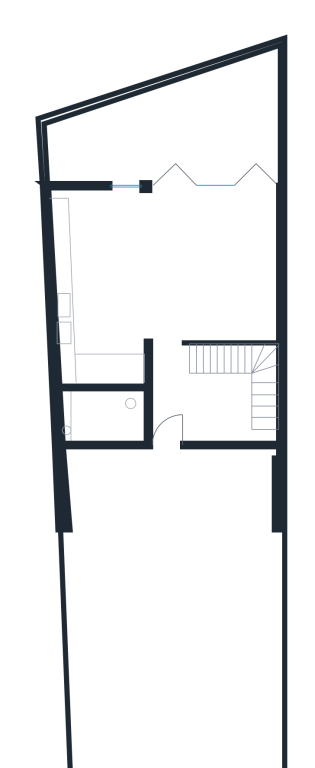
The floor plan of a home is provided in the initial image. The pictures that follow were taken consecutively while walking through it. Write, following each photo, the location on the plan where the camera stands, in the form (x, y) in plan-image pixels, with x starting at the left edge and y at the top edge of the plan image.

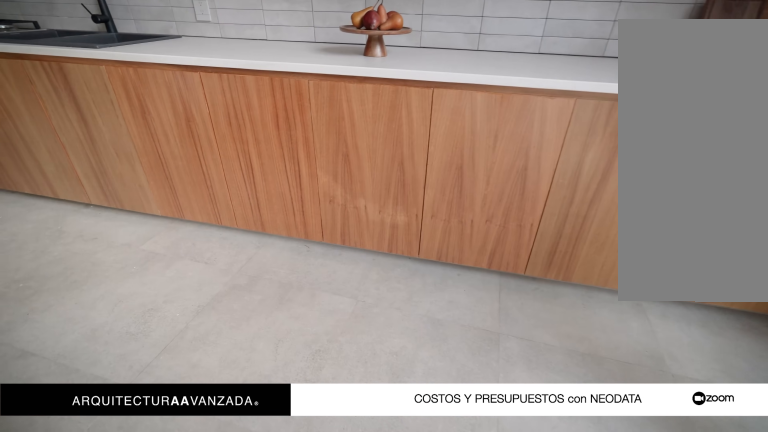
(144, 231)
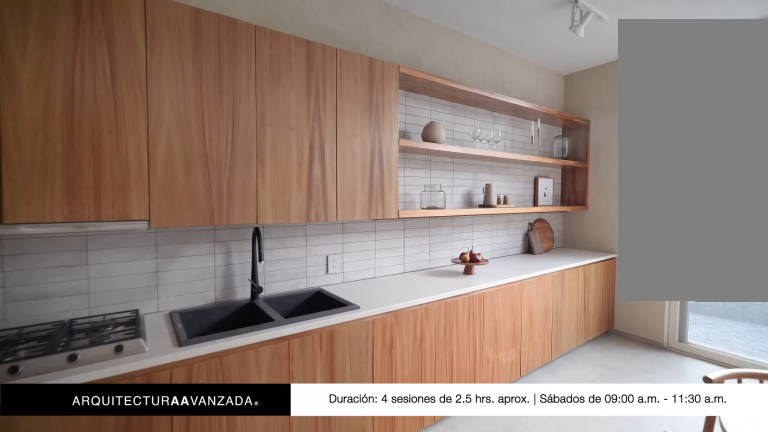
(135, 313)
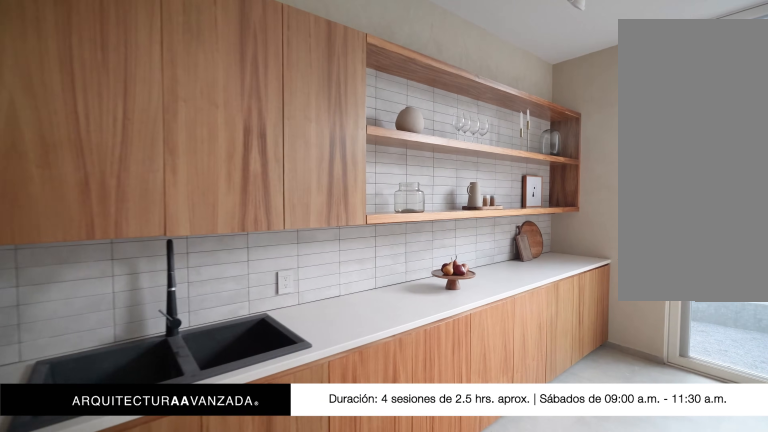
(85, 304)
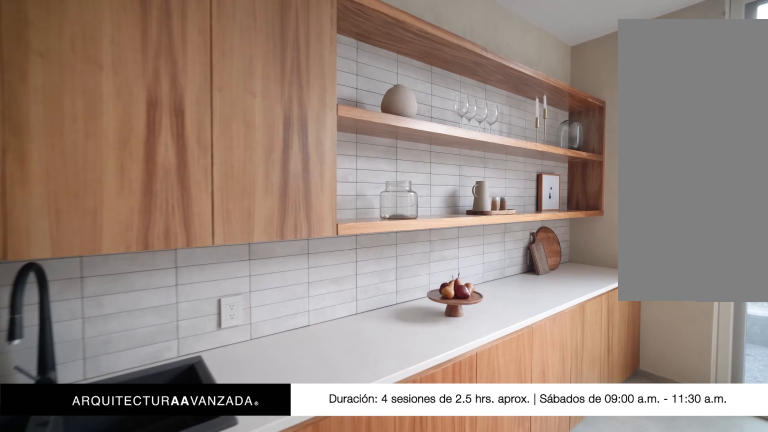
(83, 294)
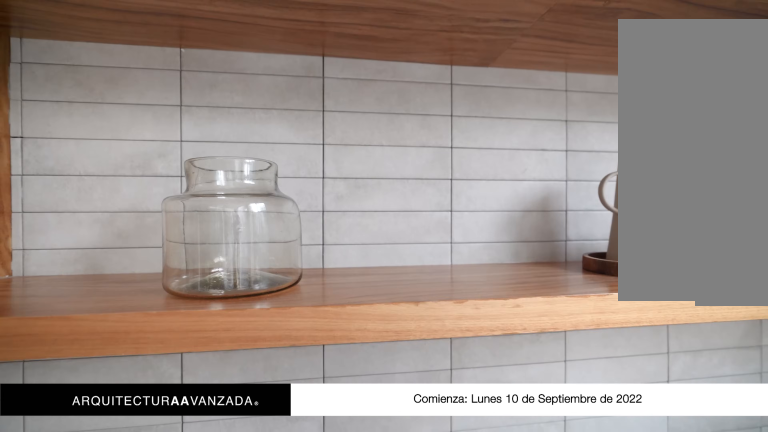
(82, 256)
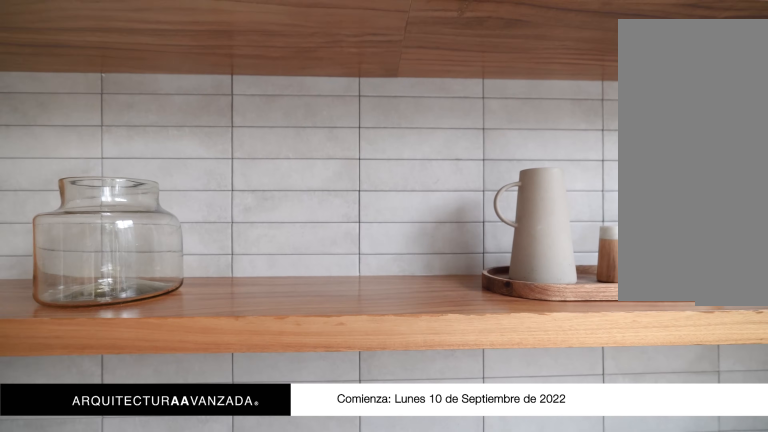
(82, 246)
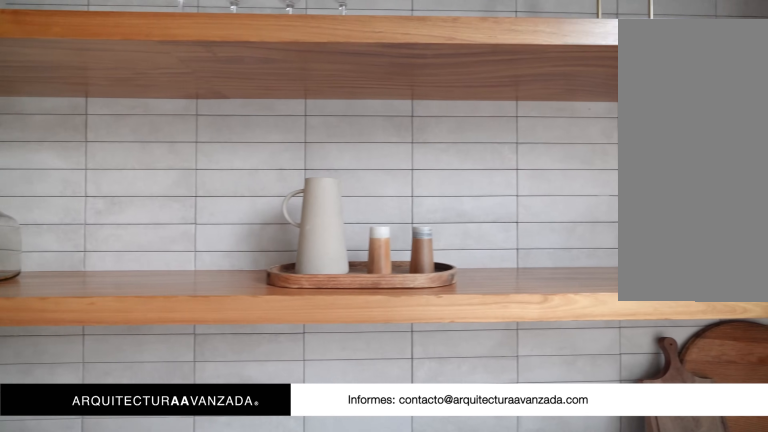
(86, 245)
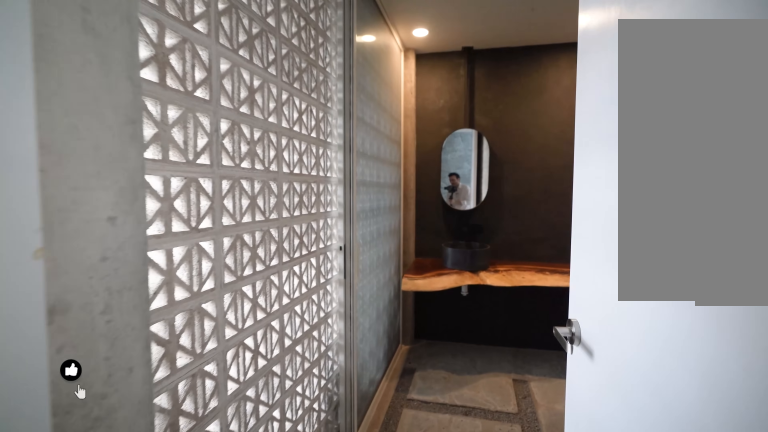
(149, 430)
